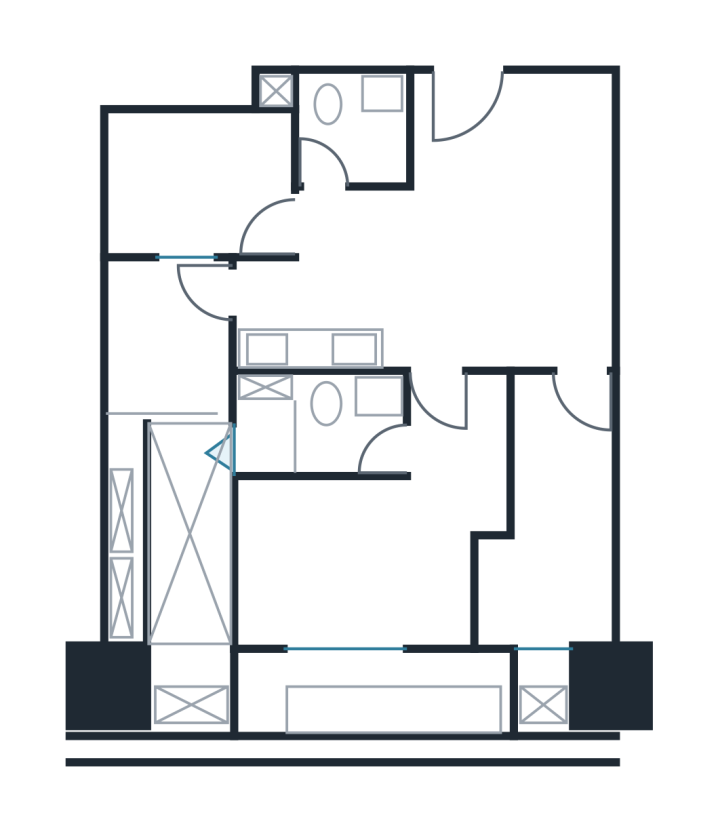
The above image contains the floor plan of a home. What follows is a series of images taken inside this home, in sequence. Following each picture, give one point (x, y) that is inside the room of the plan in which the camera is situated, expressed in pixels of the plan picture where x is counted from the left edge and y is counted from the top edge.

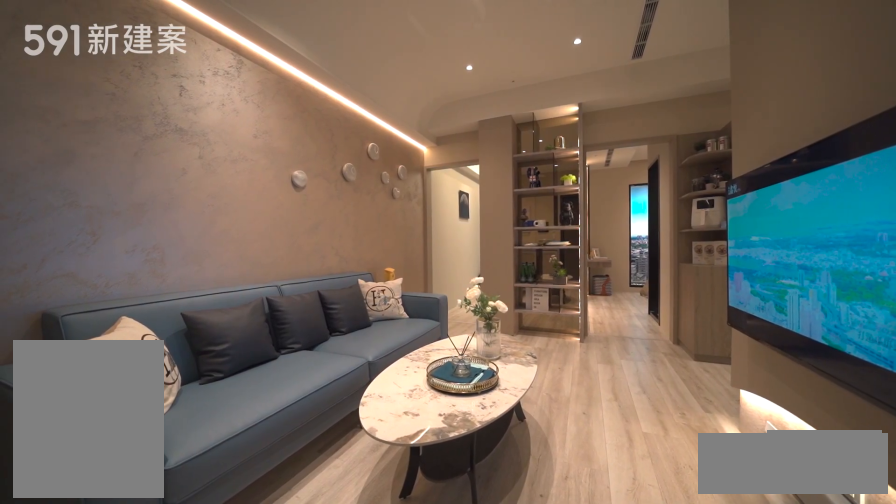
(511, 197)
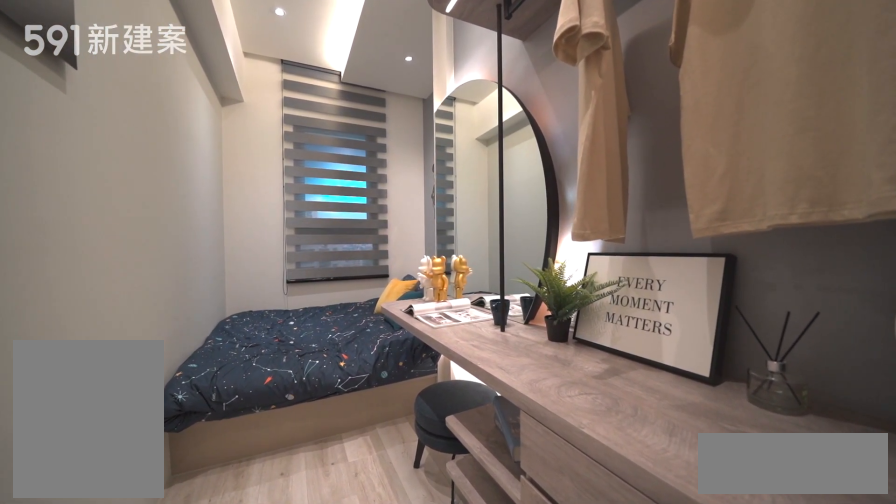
(554, 518)
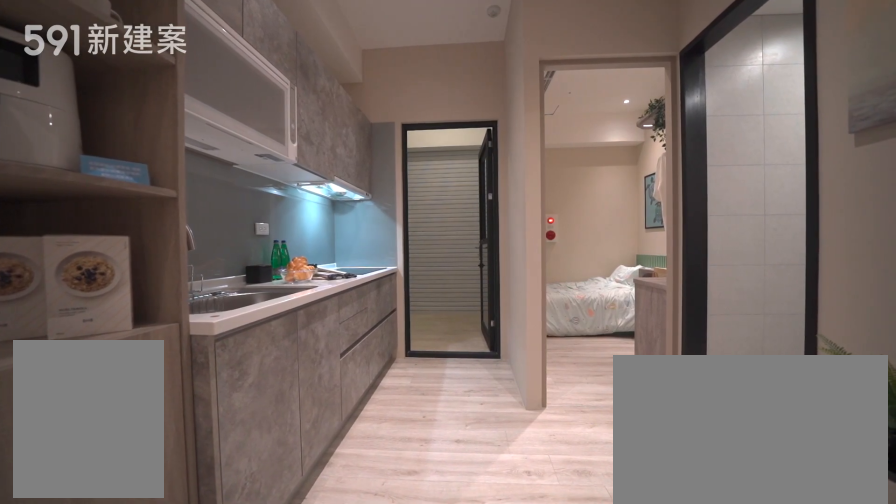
(331, 290)
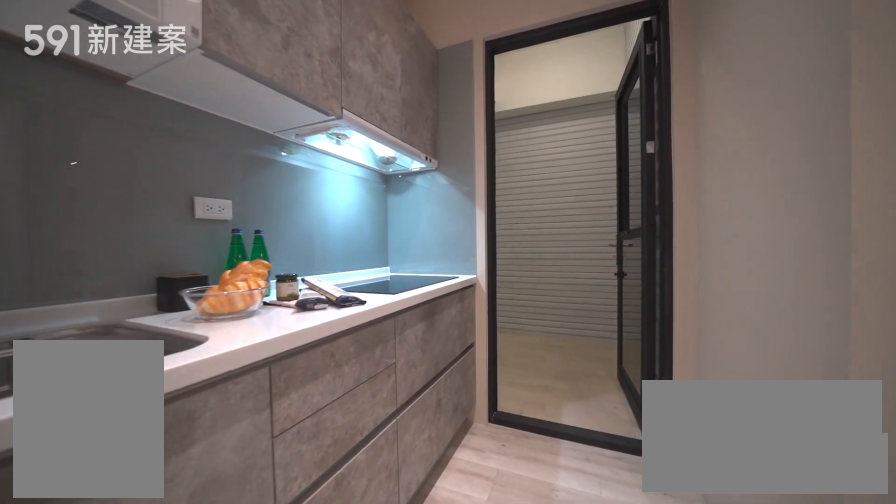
(331, 290)
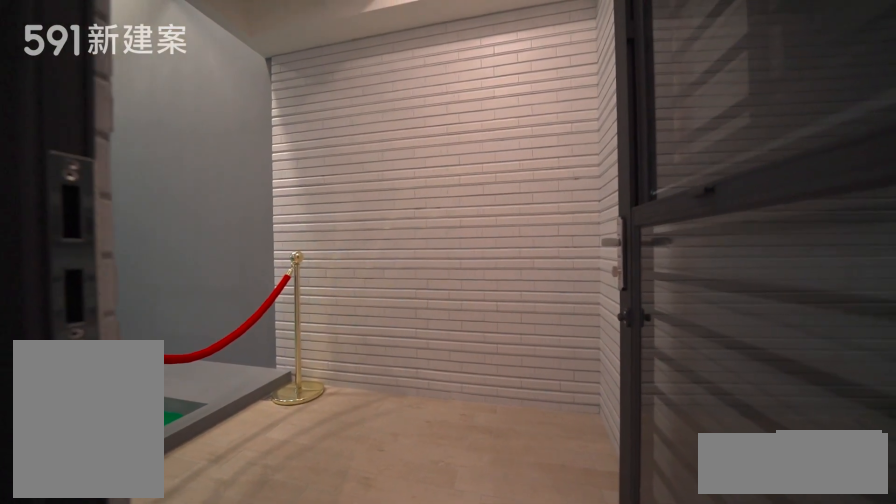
(164, 338)
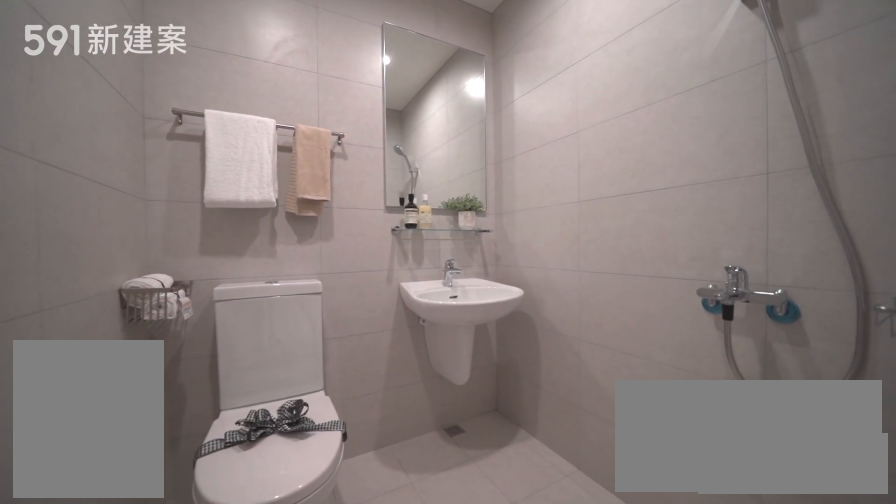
(352, 130)
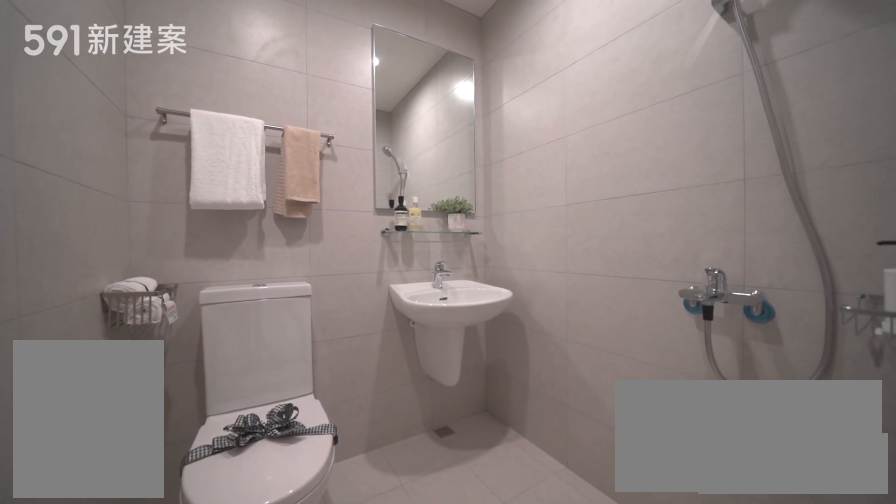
(352, 130)
